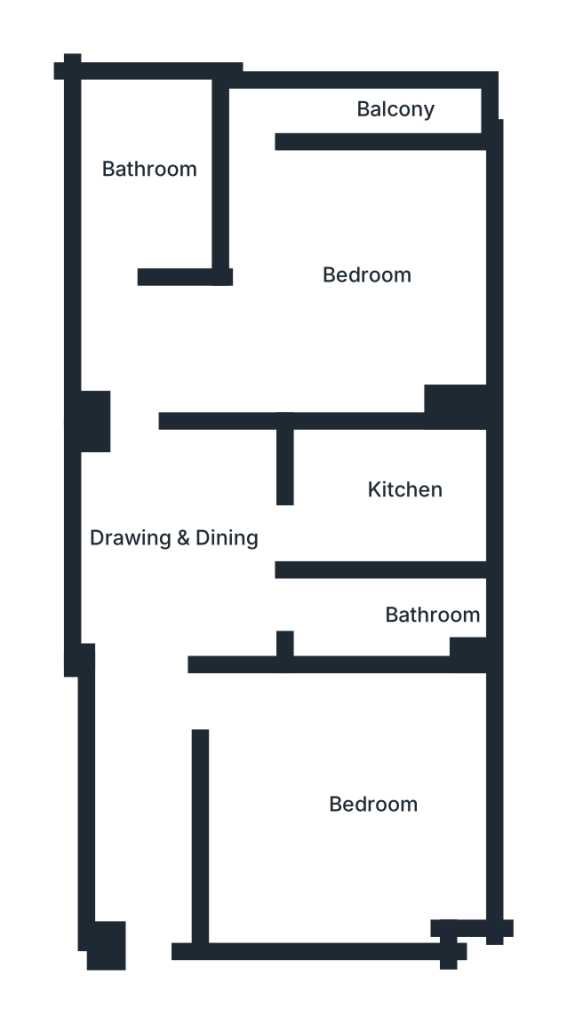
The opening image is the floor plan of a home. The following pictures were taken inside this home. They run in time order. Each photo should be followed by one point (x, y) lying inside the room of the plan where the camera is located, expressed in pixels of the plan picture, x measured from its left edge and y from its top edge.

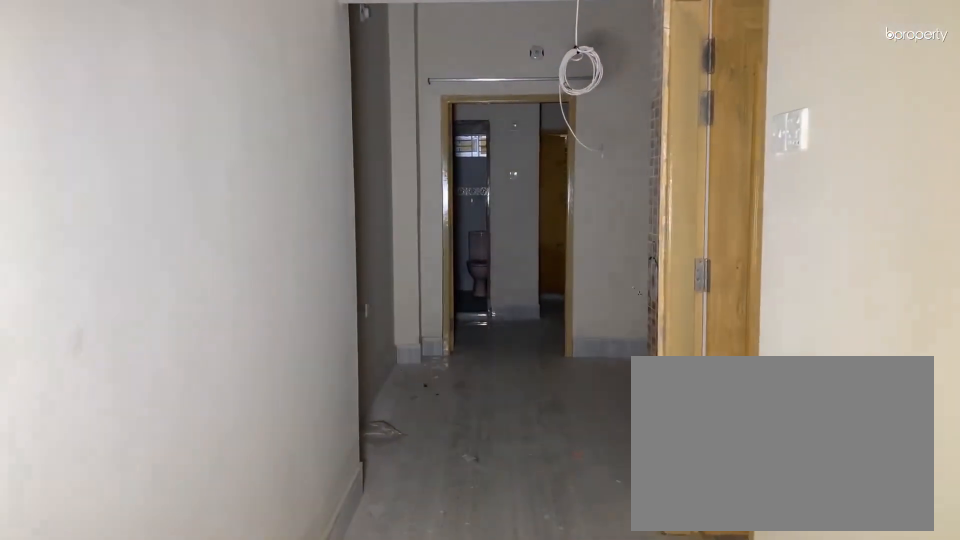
(148, 802)
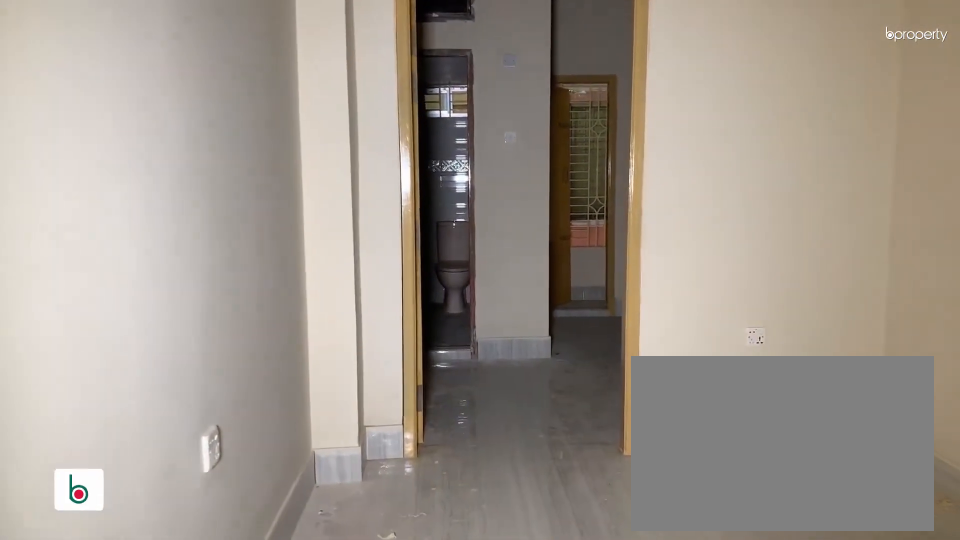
(156, 533)
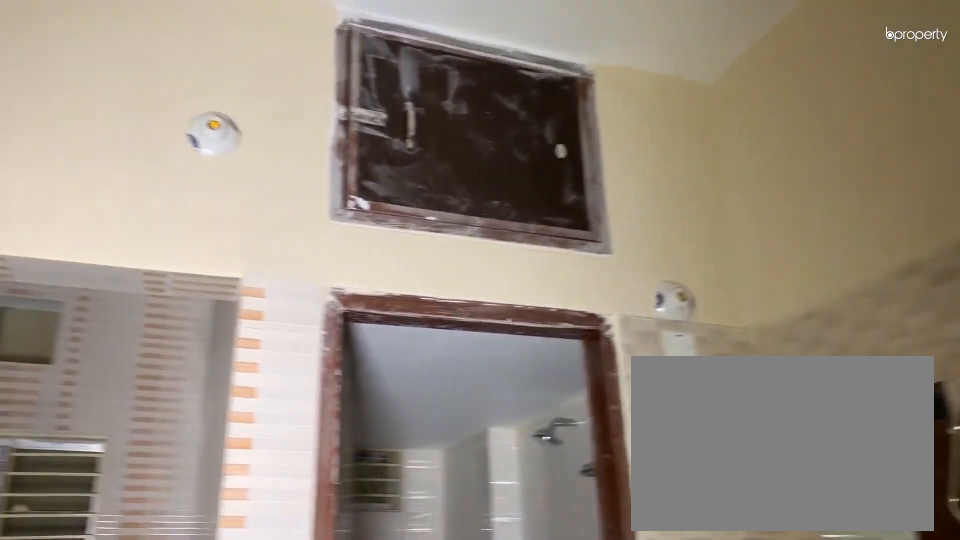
(158, 517)
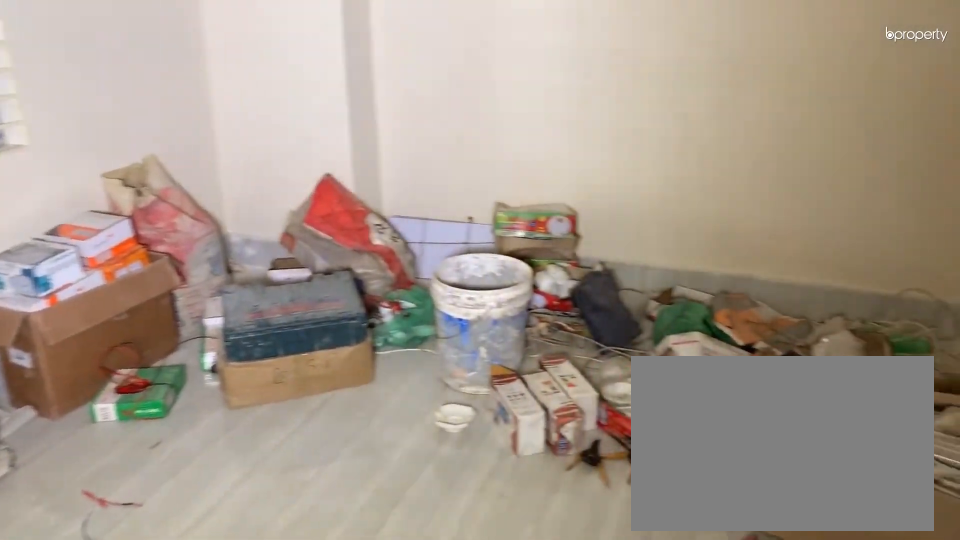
(344, 811)
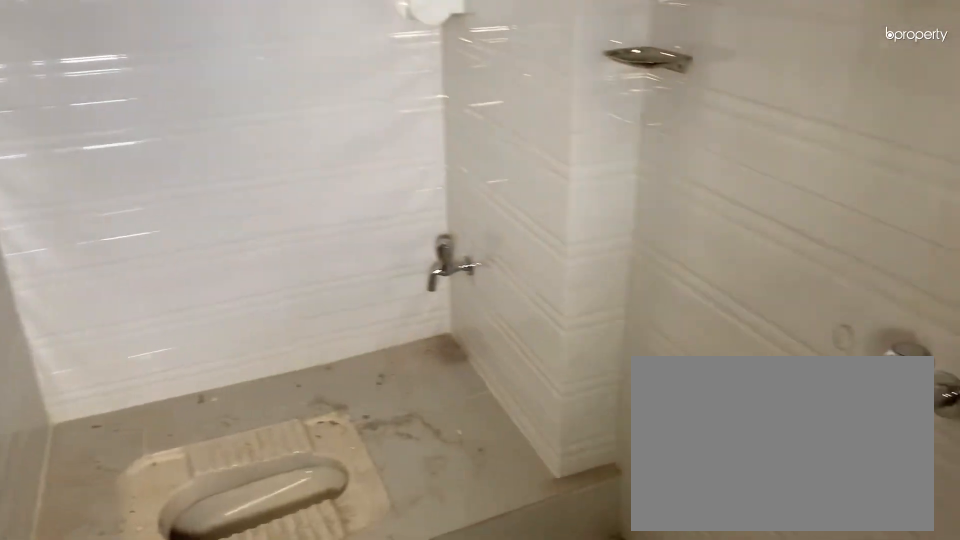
(400, 623)
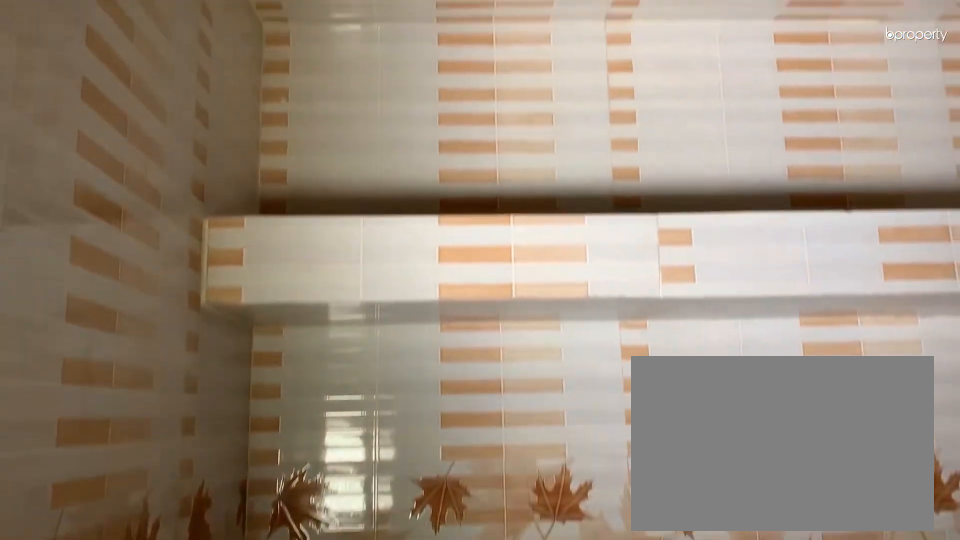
(394, 491)
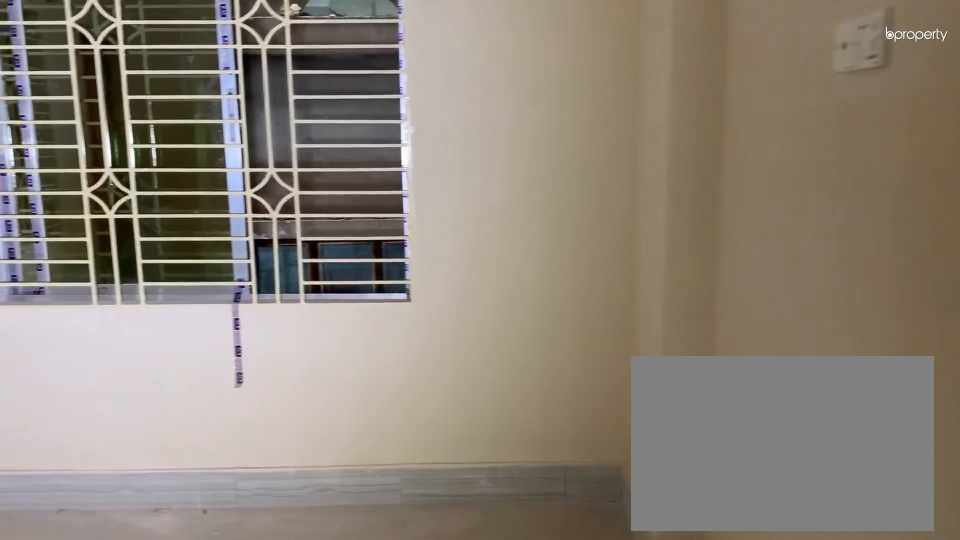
(349, 275)
